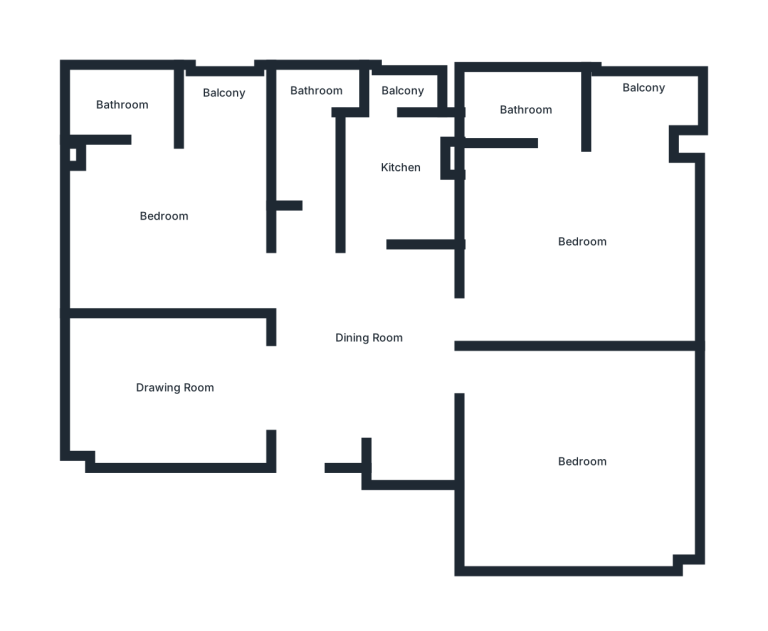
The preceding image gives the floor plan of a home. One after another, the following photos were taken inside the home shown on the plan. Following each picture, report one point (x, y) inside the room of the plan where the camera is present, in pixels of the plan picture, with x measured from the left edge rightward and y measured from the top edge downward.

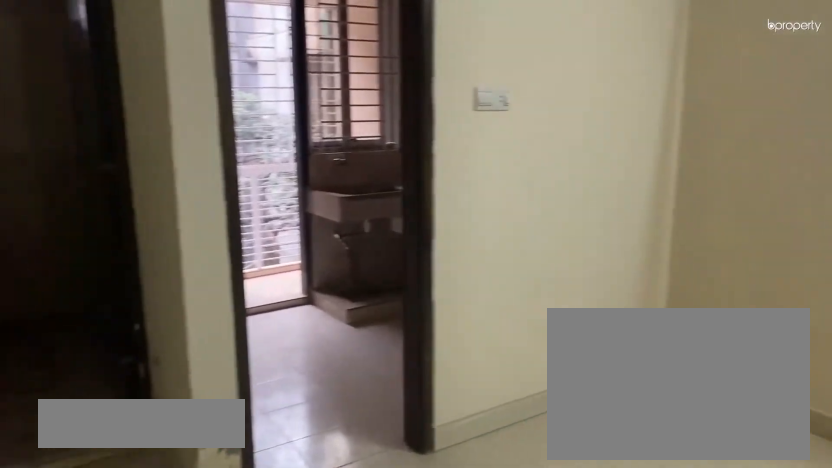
(355, 347)
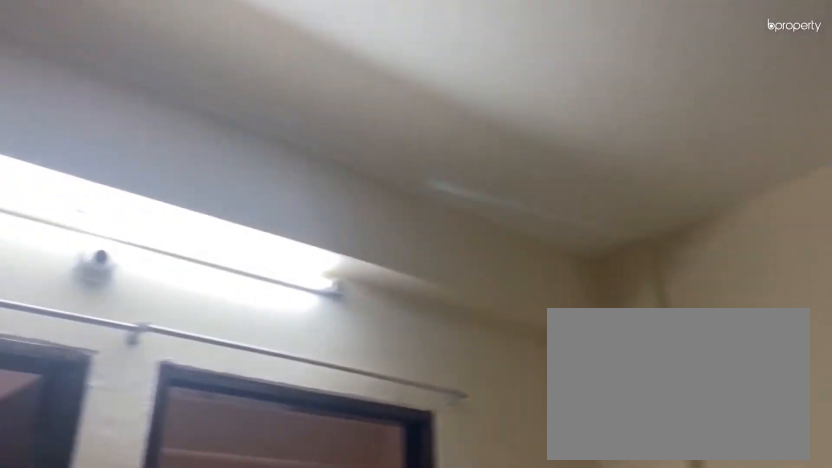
(355, 347)
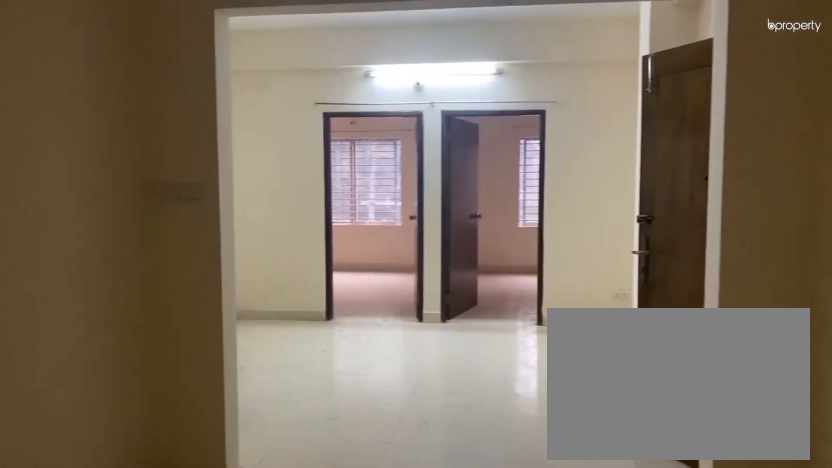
(174, 379)
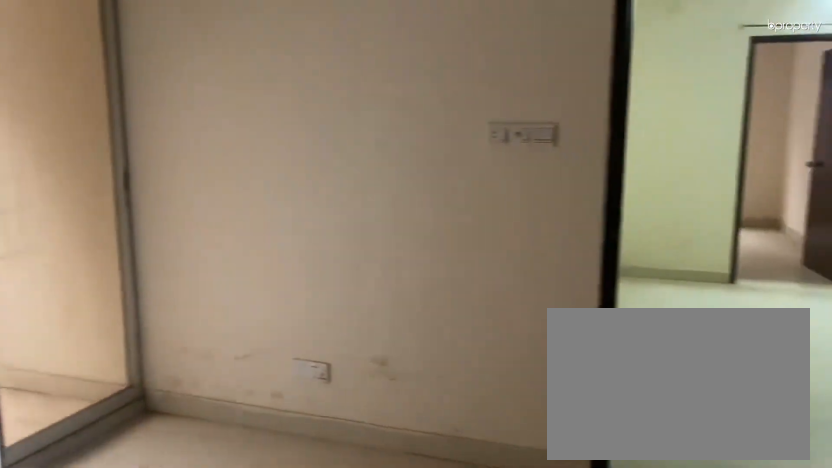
(162, 204)
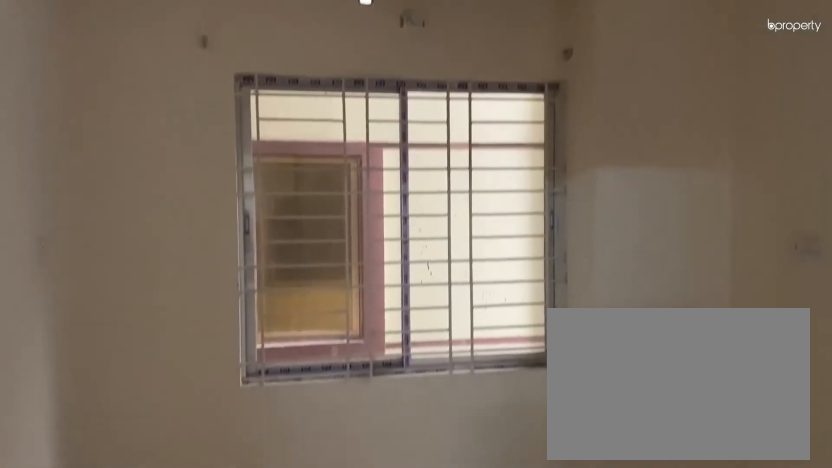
(162, 204)
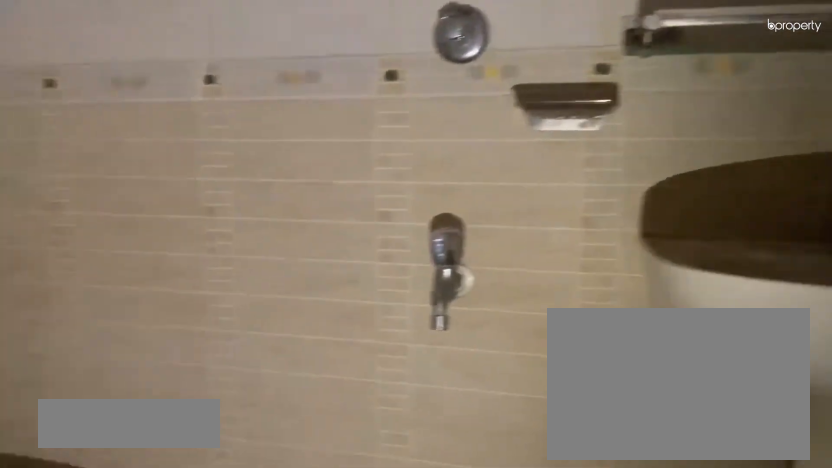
(117, 105)
